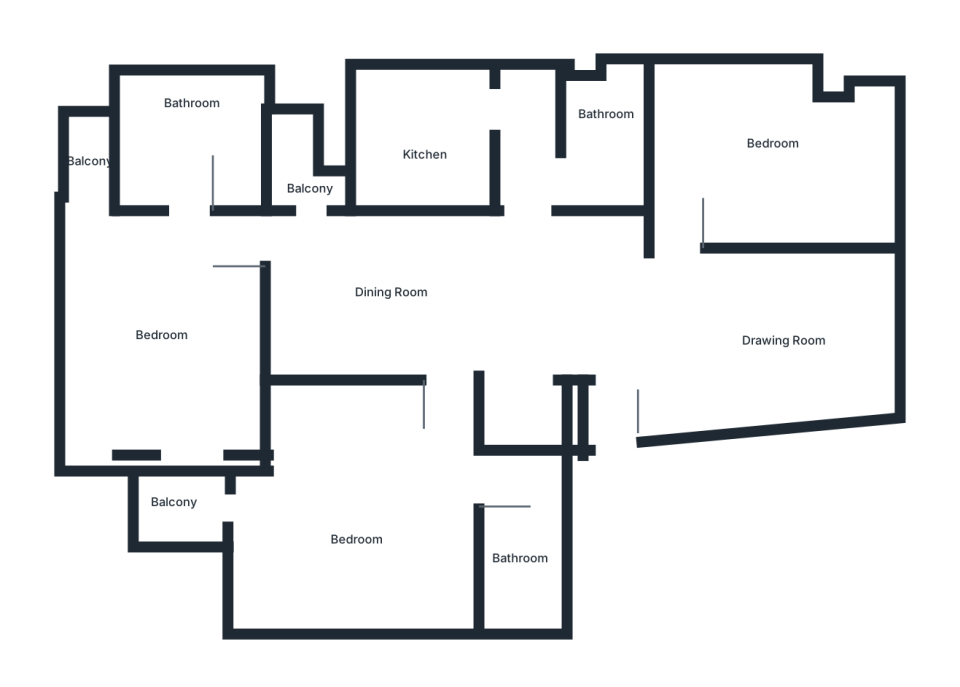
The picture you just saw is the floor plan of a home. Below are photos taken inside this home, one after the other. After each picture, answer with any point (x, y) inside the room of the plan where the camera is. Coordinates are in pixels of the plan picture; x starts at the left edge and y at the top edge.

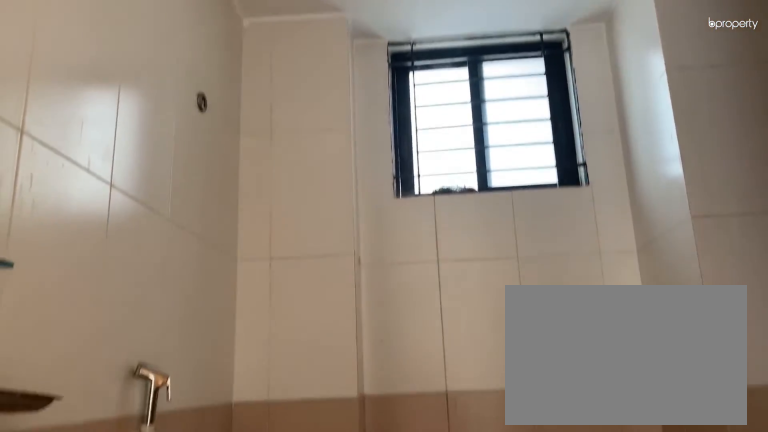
(190, 142)
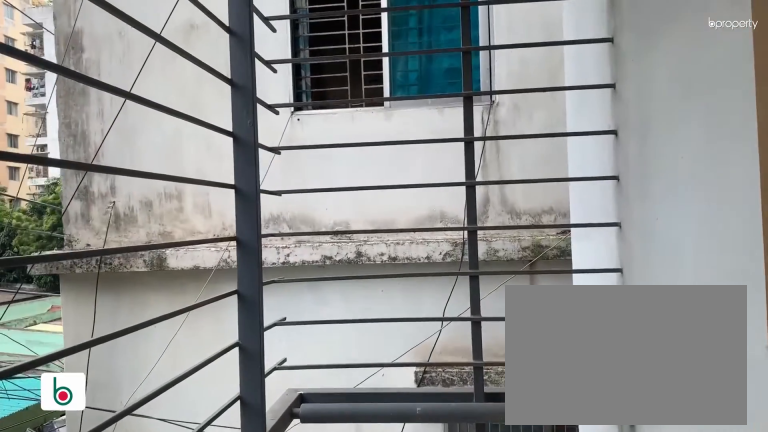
(90, 155)
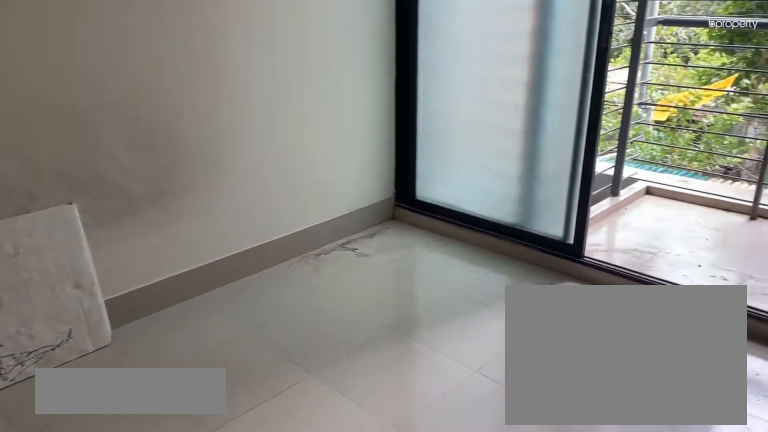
(370, 533)
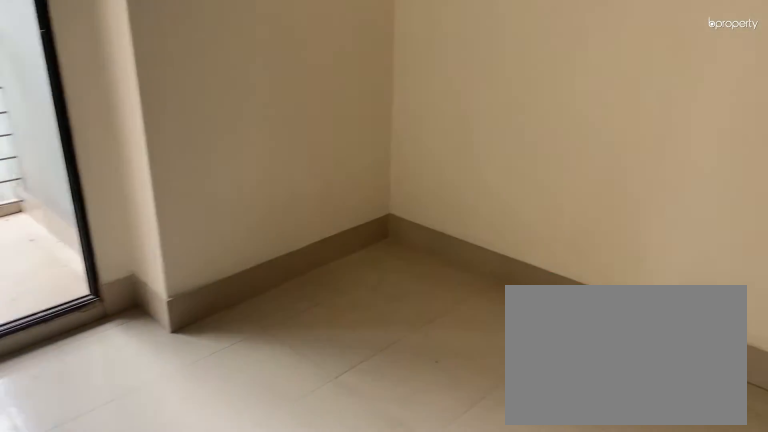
(370, 533)
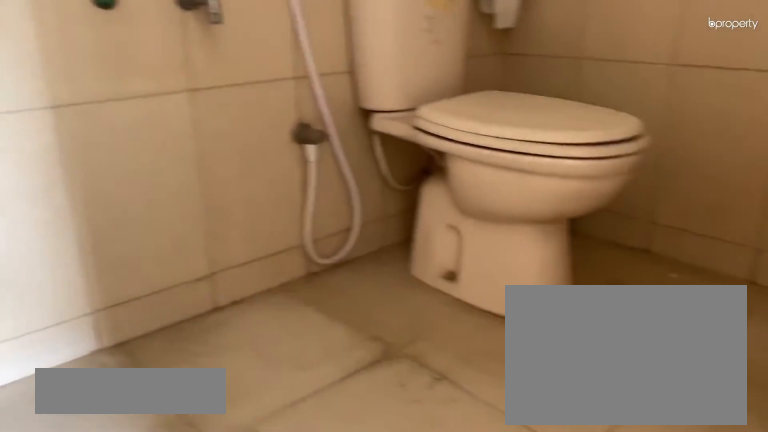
(514, 570)
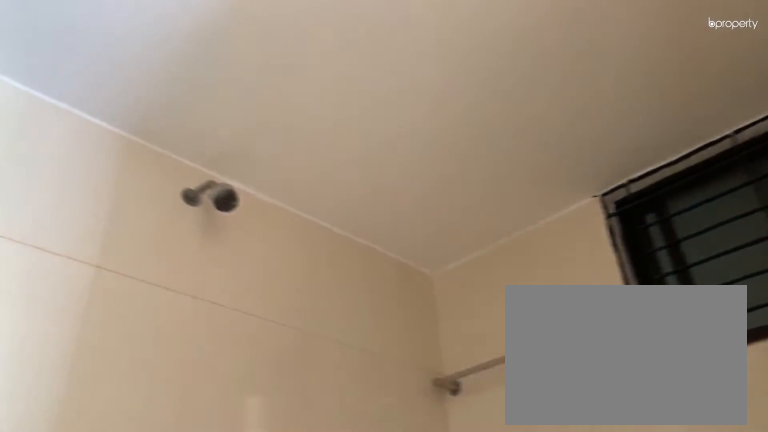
(514, 570)
